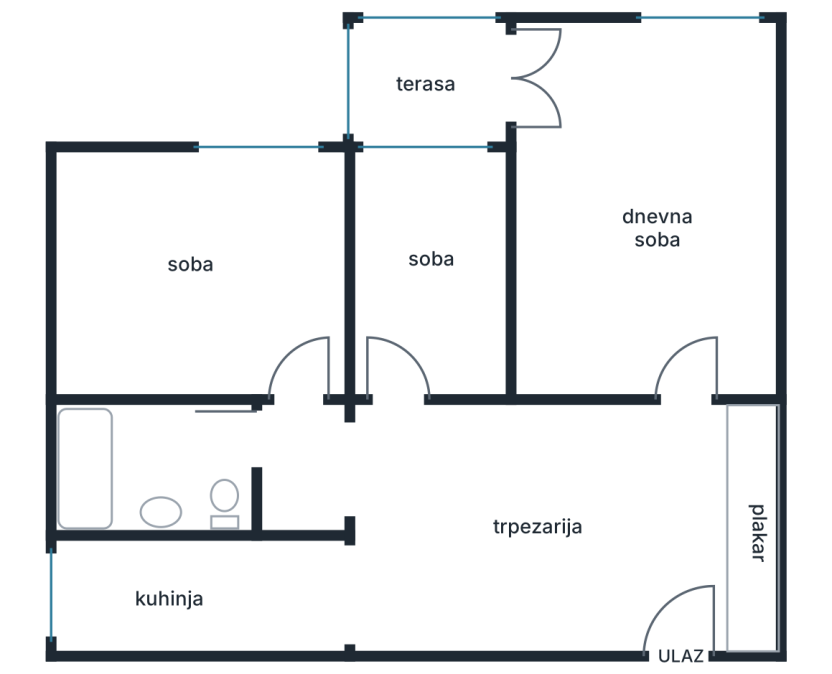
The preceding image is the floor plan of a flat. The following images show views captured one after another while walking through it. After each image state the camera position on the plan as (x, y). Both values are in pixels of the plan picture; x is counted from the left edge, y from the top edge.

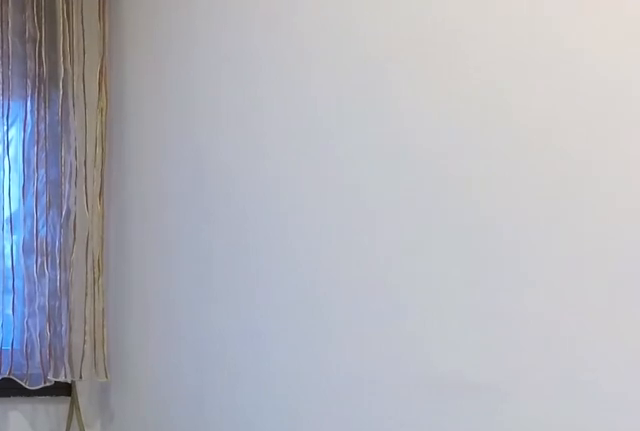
(418, 276)
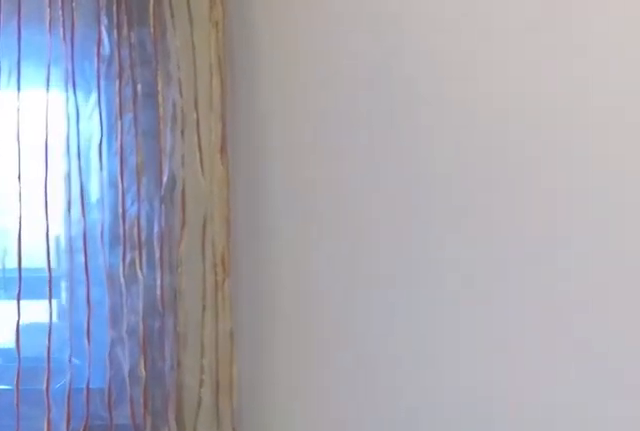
(427, 228)
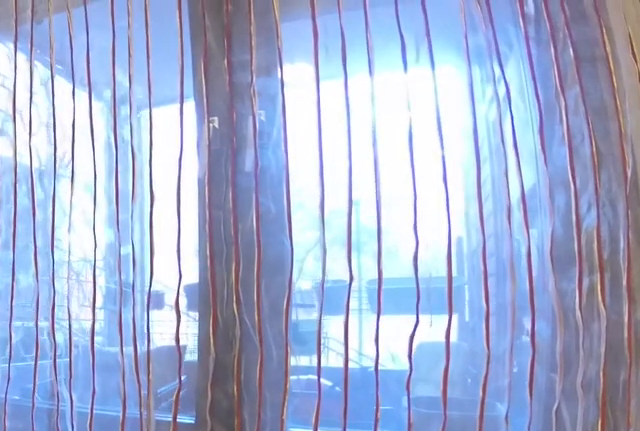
(439, 222)
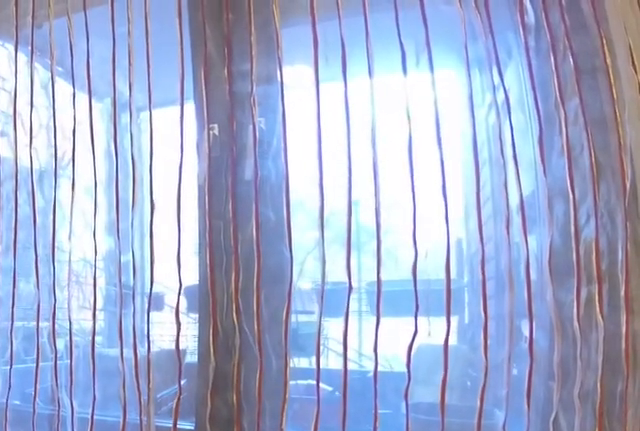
(442, 221)
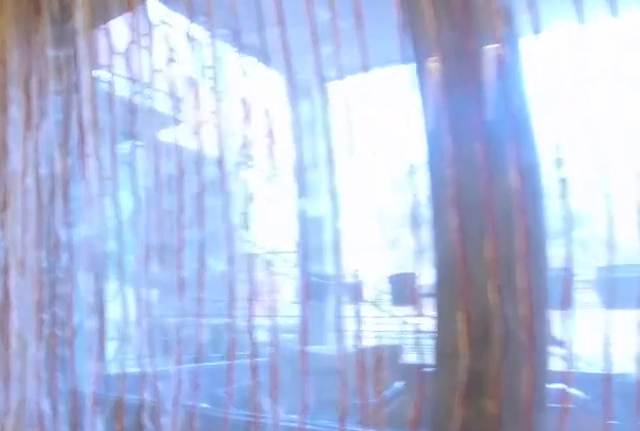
(451, 212)
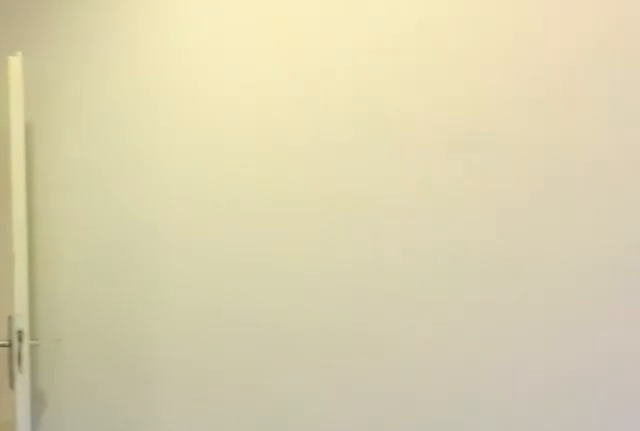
(446, 180)
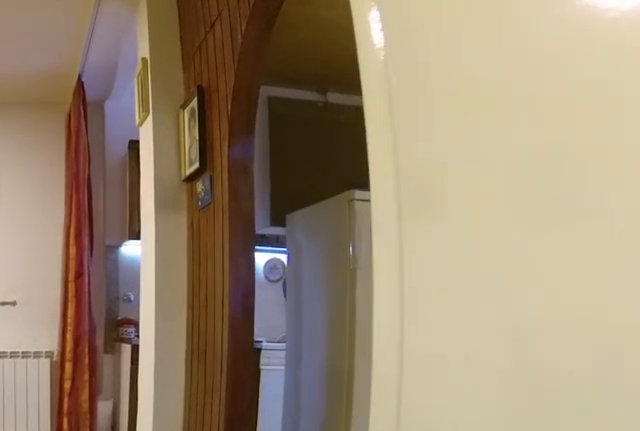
(412, 313)
